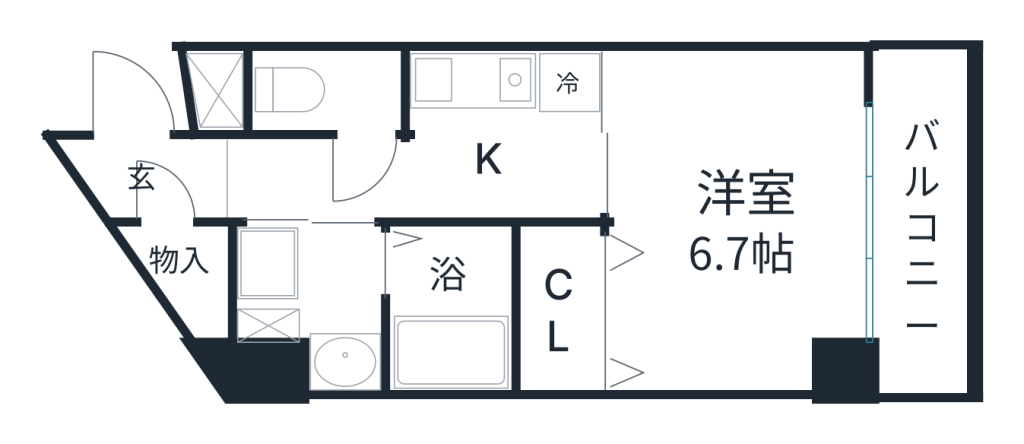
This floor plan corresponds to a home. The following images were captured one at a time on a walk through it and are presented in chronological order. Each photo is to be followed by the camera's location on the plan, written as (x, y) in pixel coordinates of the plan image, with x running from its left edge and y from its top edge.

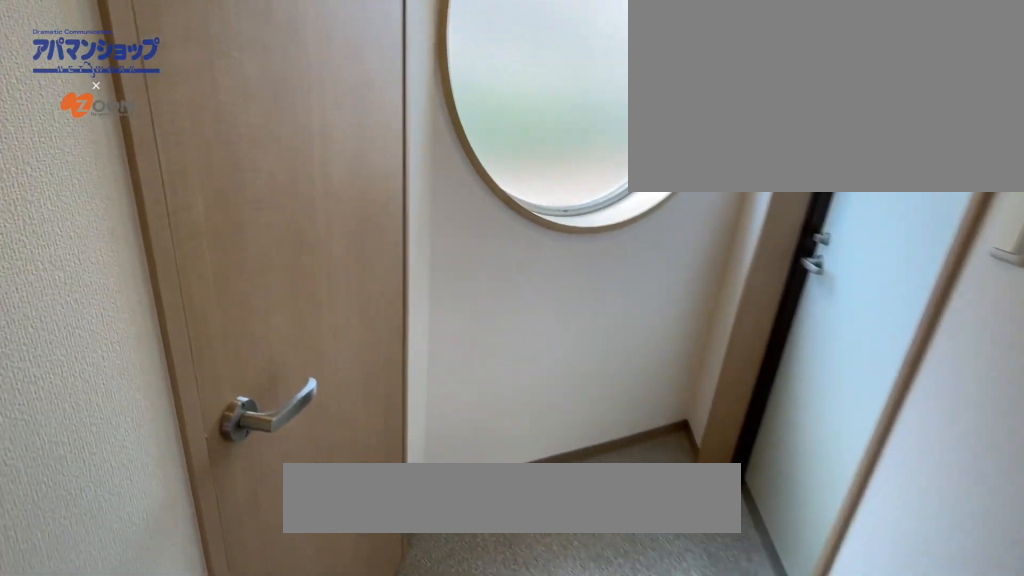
(238, 175)
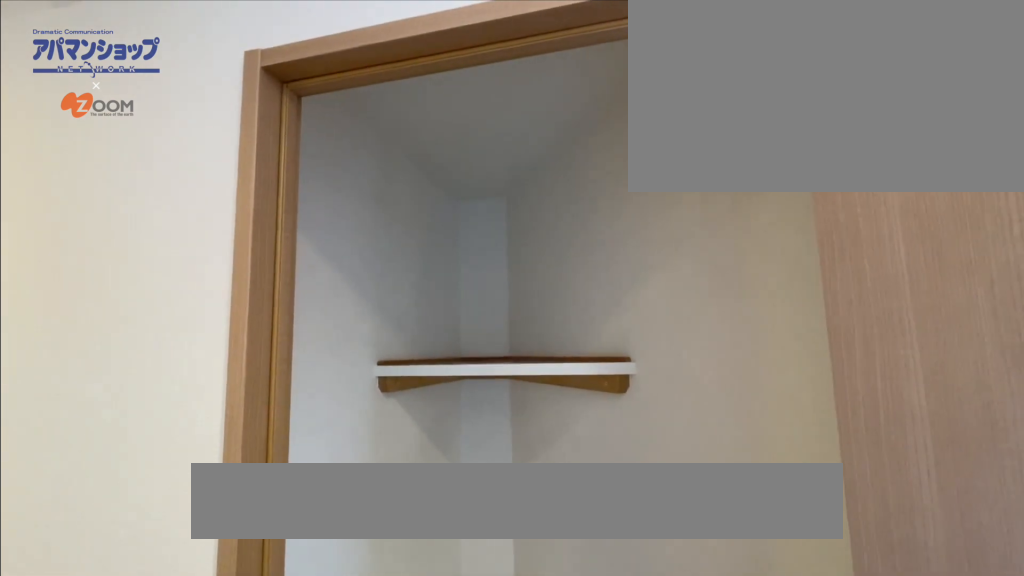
(160, 141)
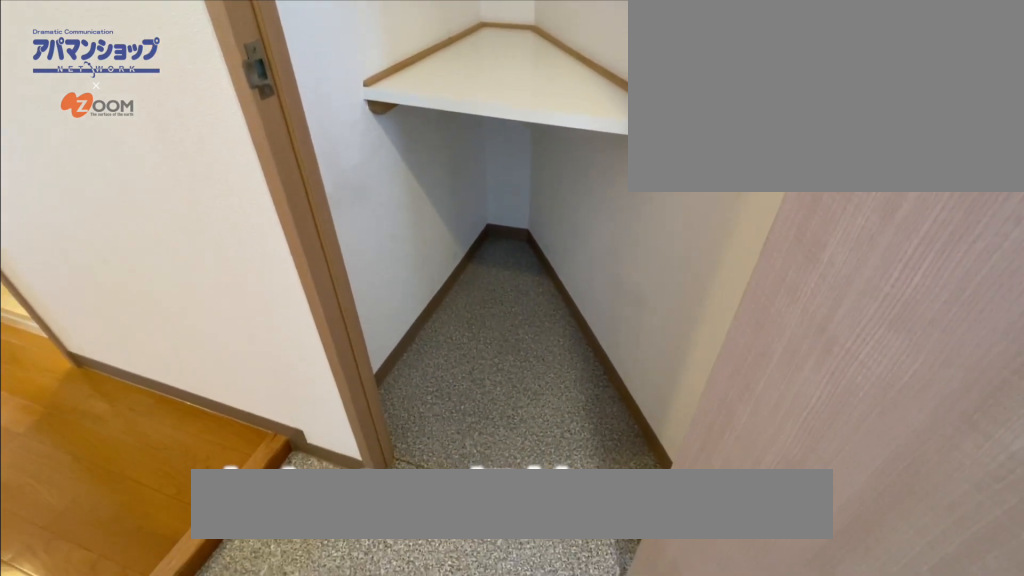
(160, 141)
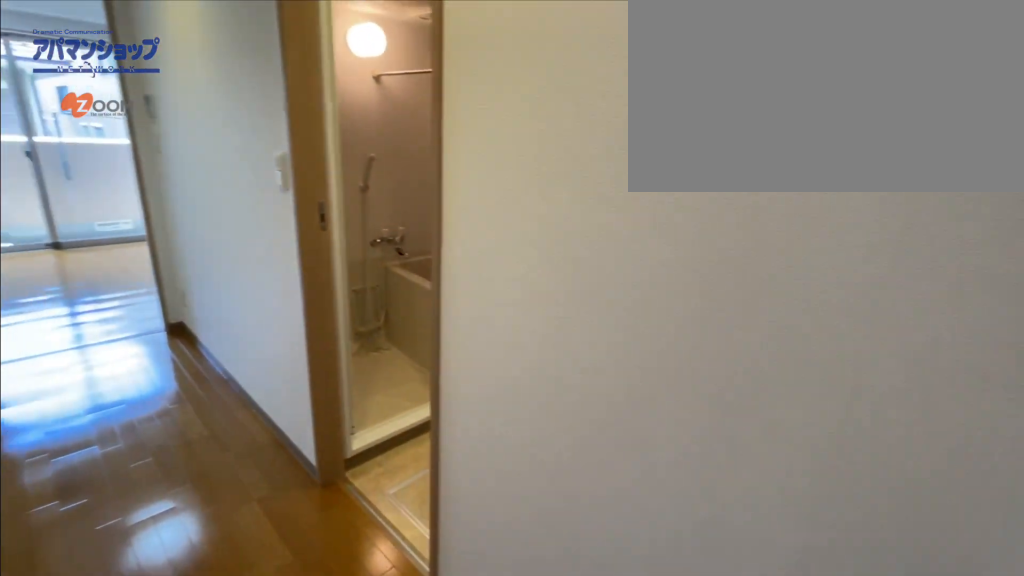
(160, 141)
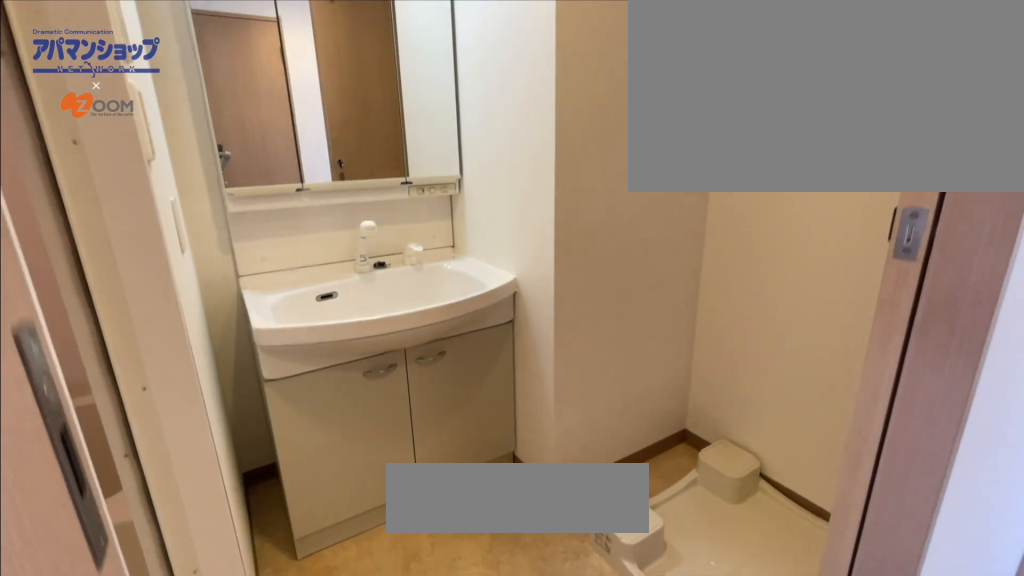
(342, 178)
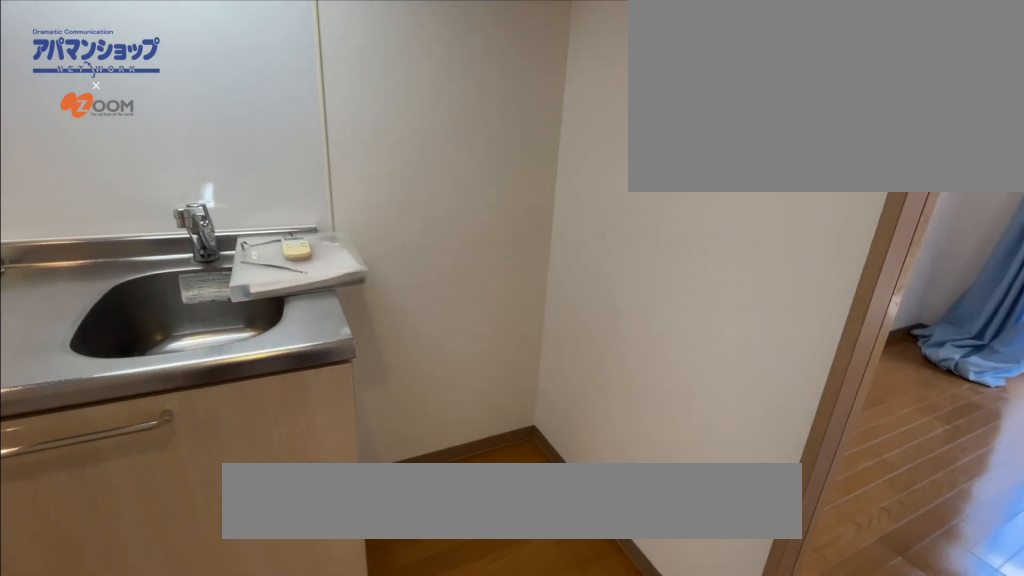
(411, 174)
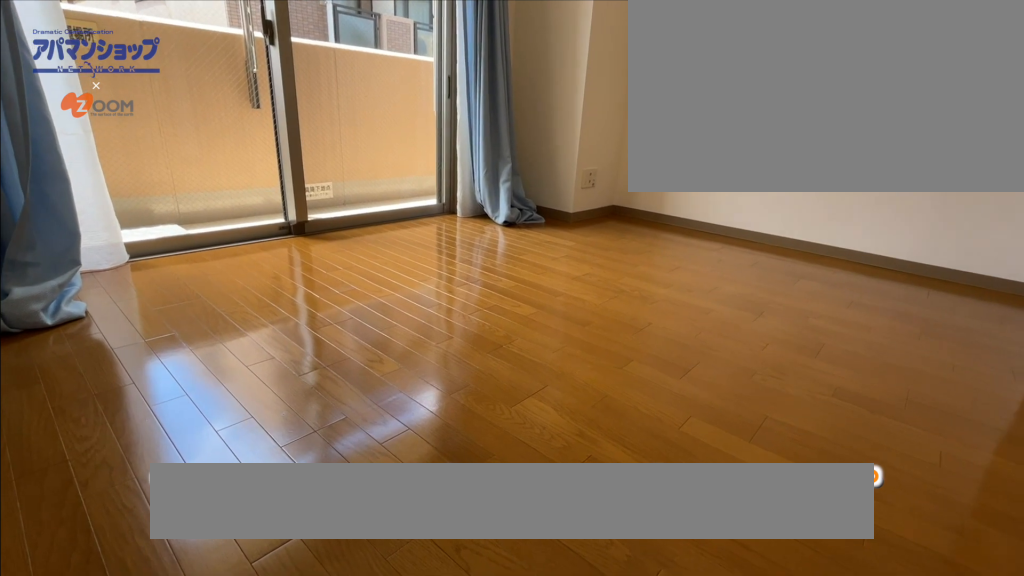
(637, 77)
